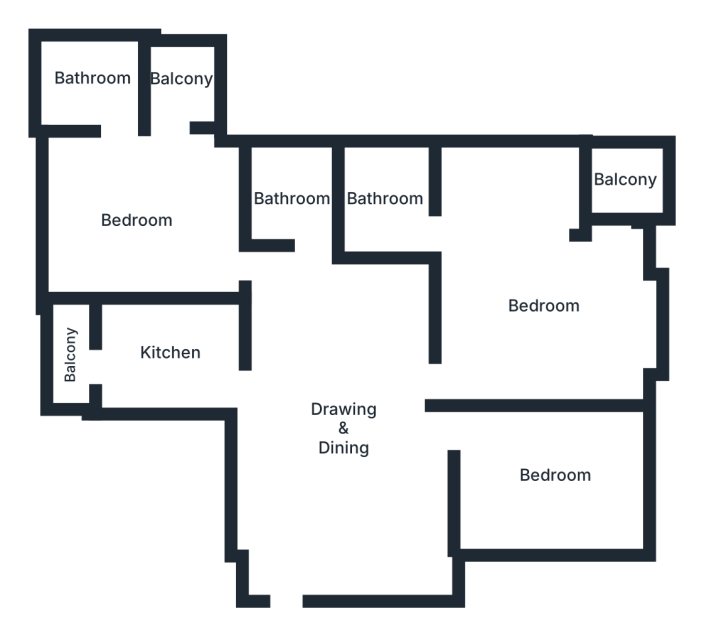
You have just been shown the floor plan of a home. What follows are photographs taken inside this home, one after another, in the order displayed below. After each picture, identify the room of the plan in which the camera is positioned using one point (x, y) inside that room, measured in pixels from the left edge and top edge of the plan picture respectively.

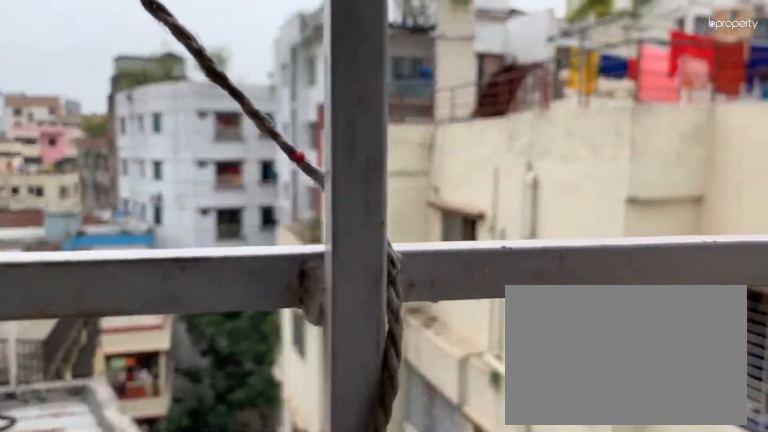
(623, 185)
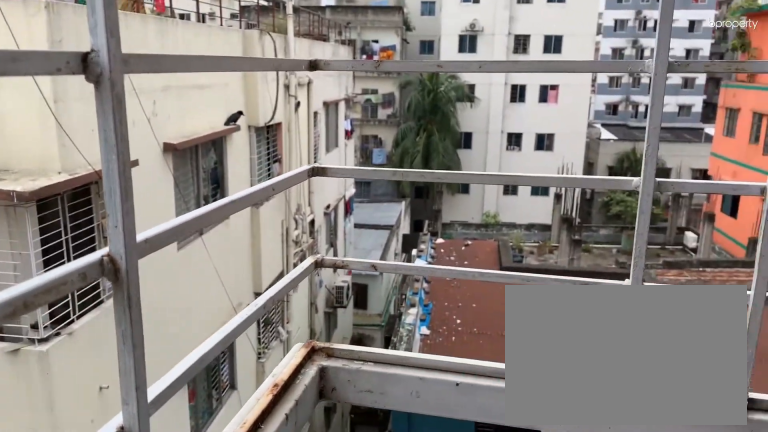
(623, 185)
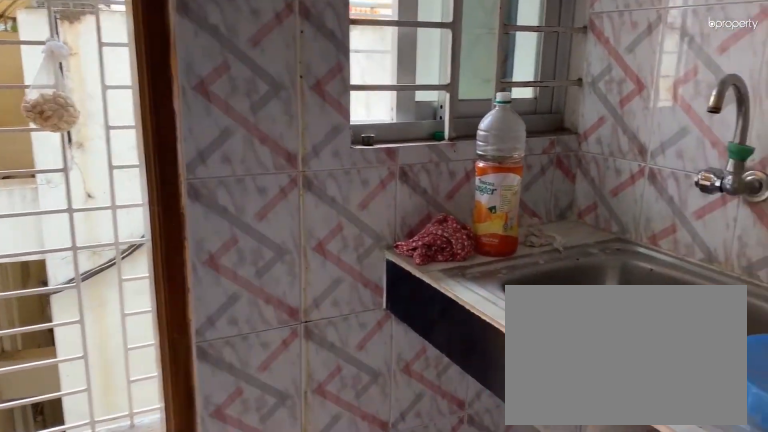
(168, 356)
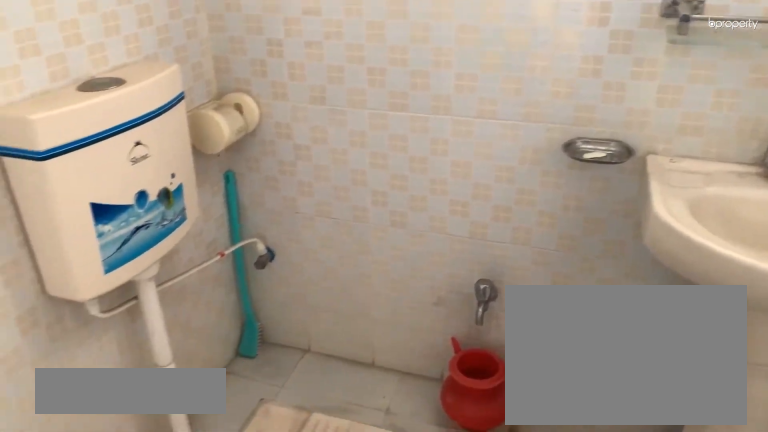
(305, 211)
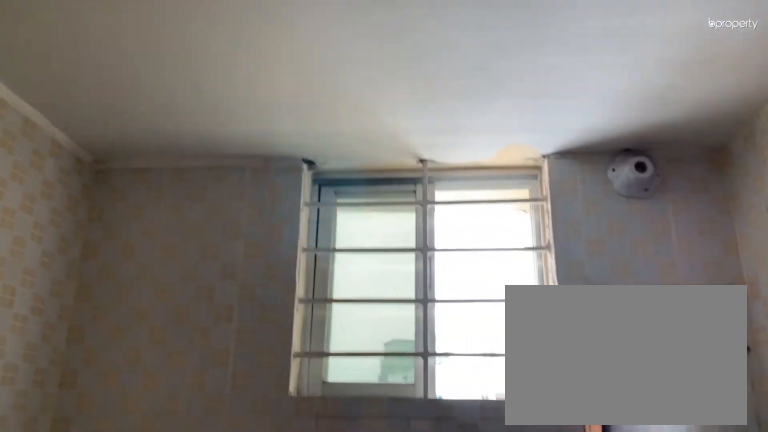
(305, 211)
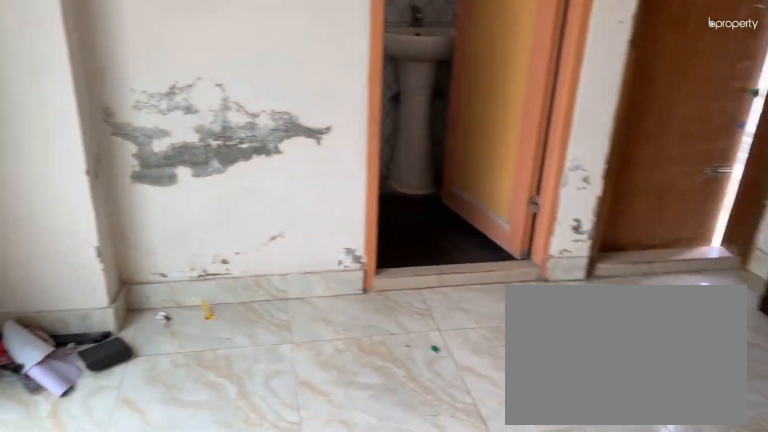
(139, 226)
